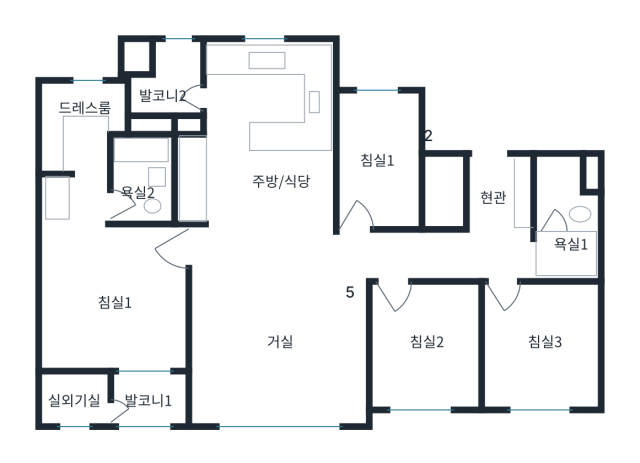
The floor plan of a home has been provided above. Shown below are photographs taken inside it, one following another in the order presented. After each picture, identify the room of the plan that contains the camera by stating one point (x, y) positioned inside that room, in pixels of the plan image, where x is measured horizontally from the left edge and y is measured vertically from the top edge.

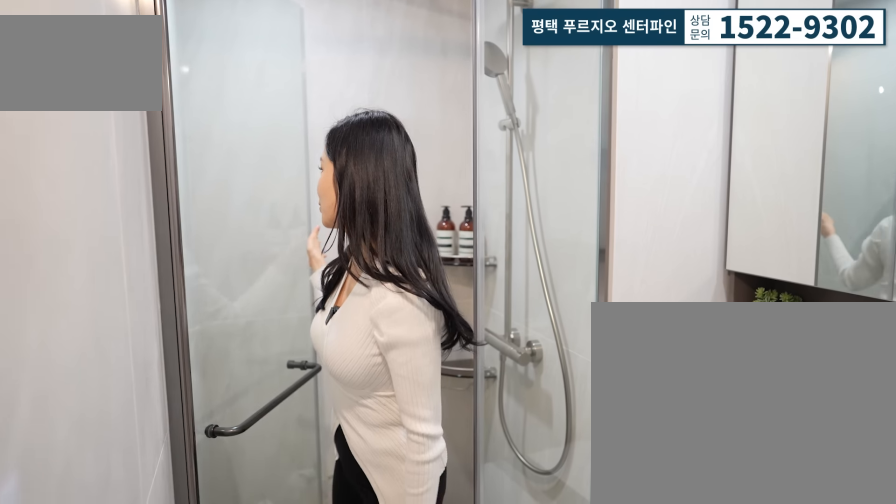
(578, 254)
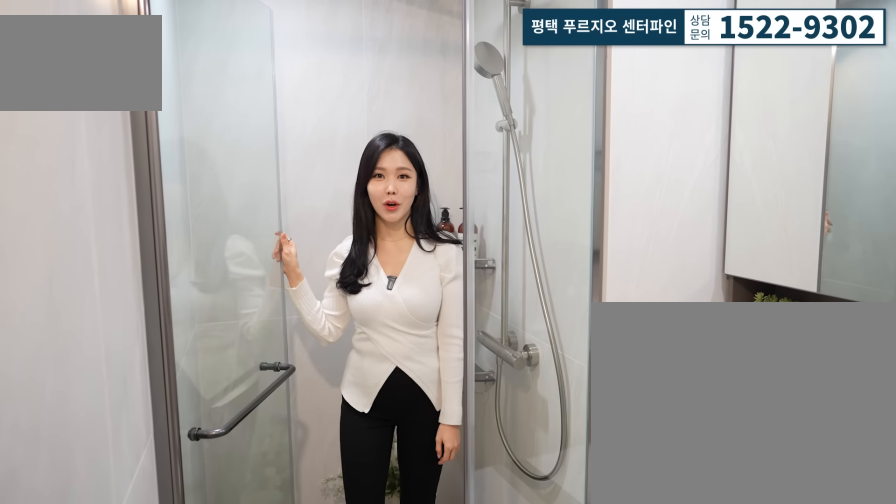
(557, 239)
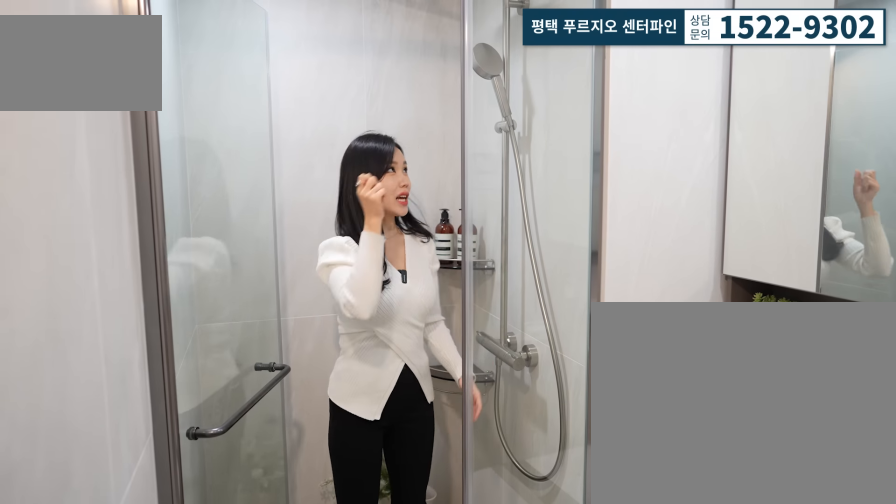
(579, 254)
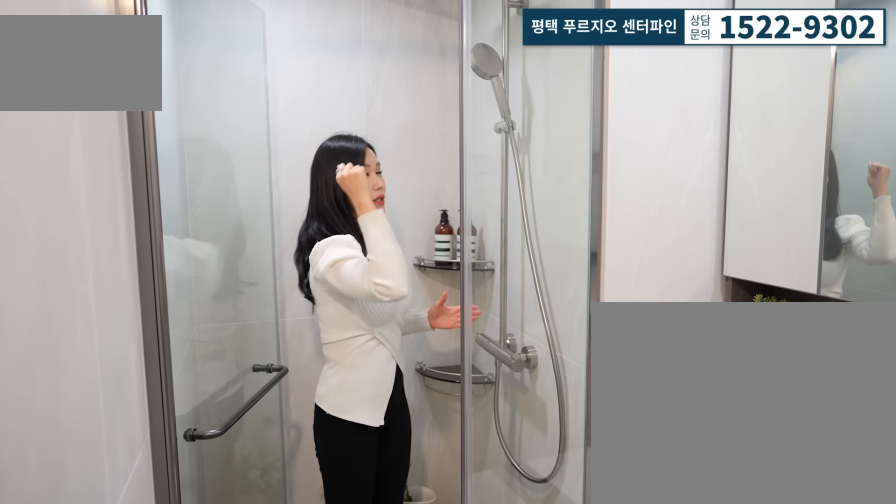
(579, 254)
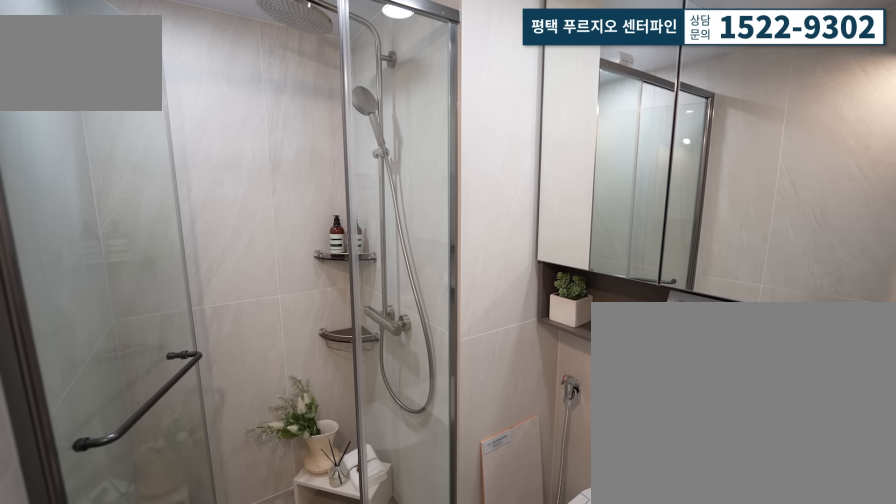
(555, 238)
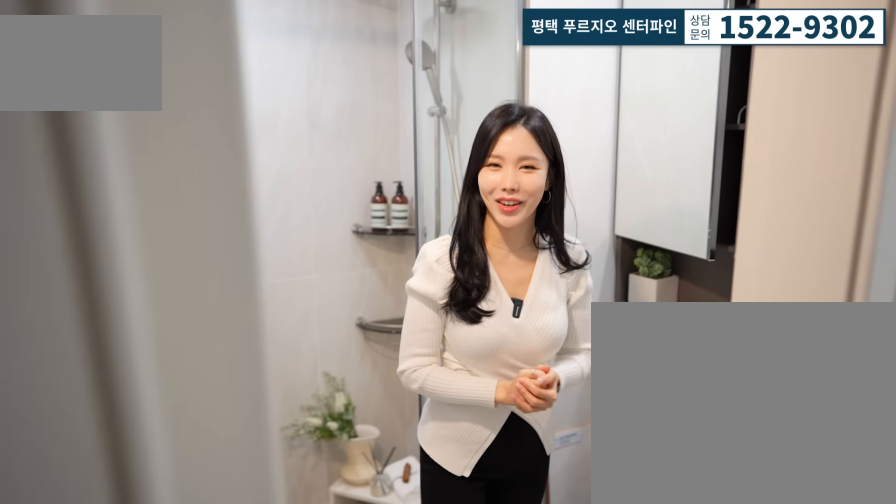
(556, 238)
